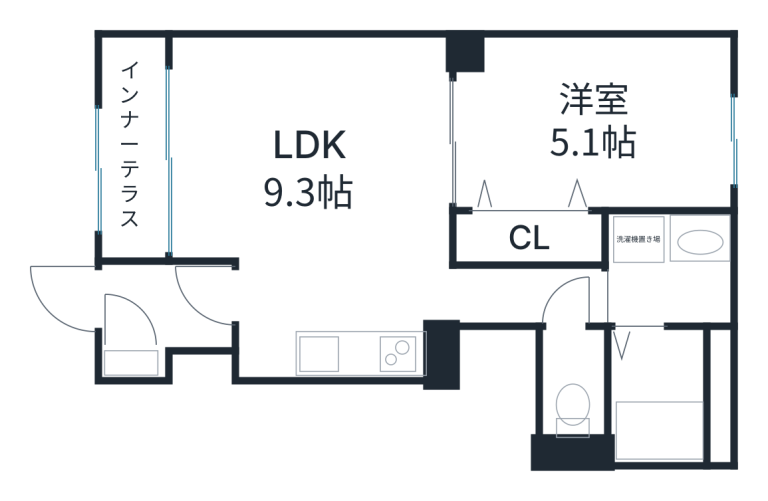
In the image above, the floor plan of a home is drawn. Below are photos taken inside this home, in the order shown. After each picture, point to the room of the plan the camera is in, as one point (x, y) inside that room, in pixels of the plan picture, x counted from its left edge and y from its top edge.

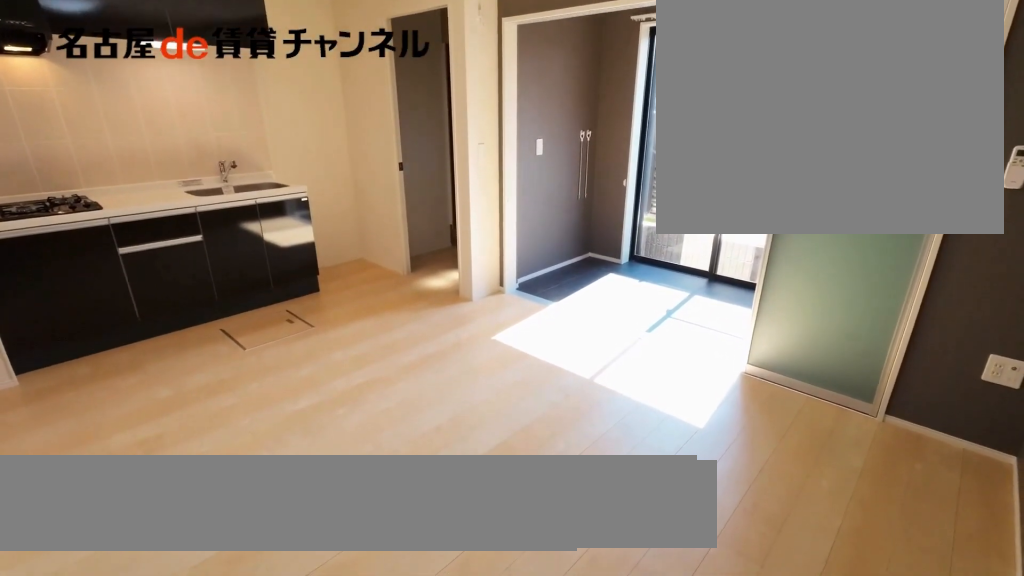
(319, 199)
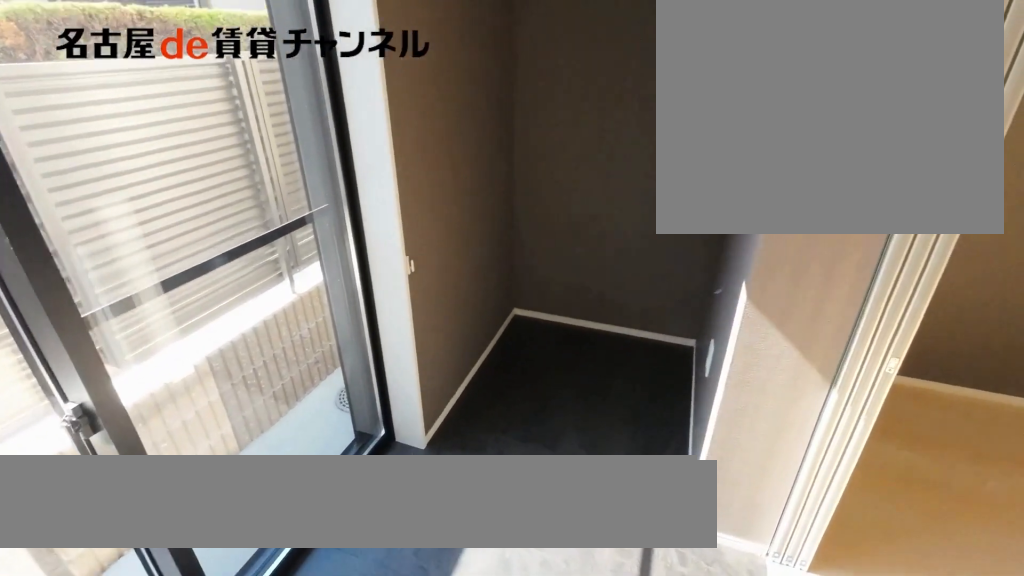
(132, 149)
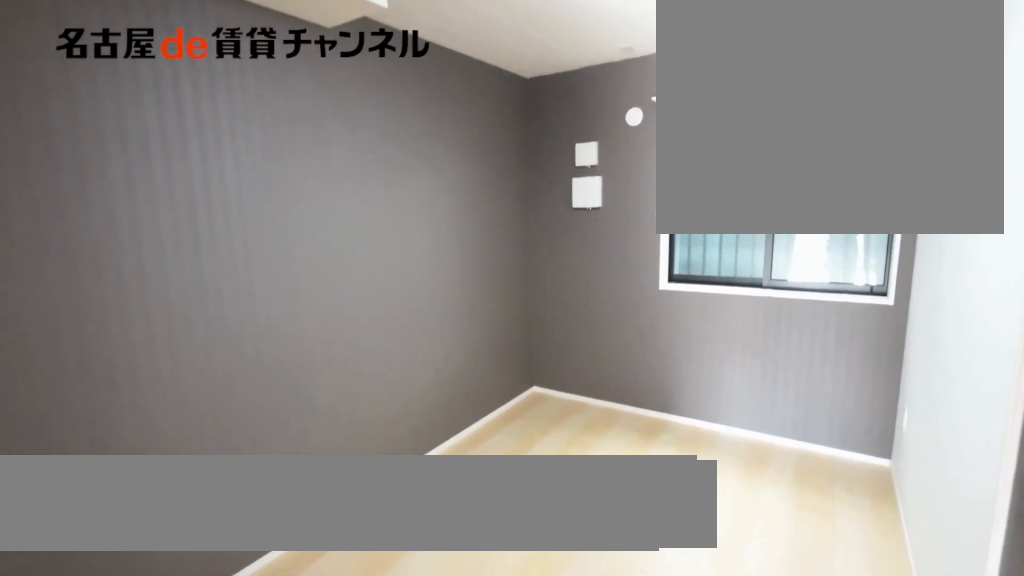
(589, 123)
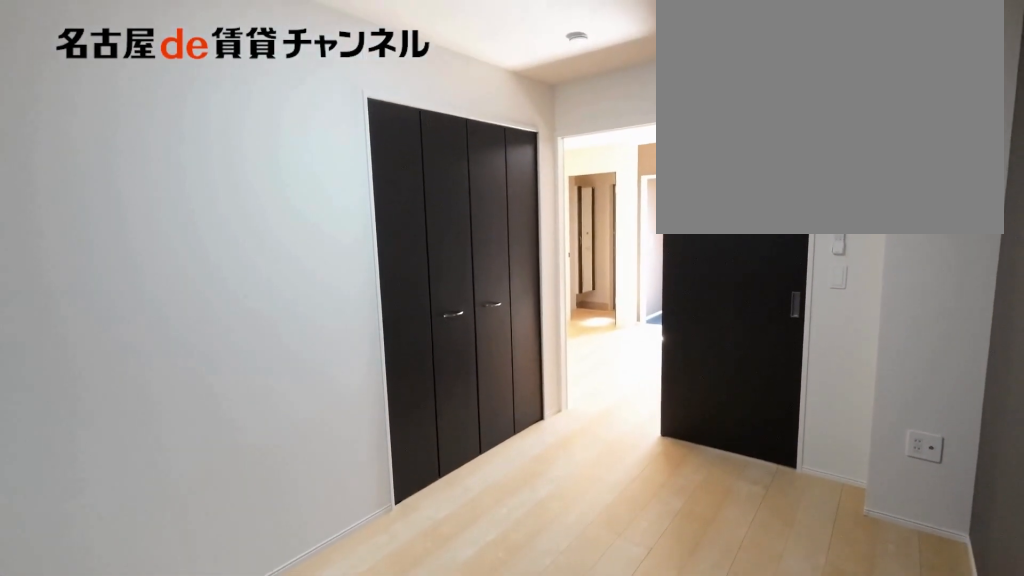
(589, 123)
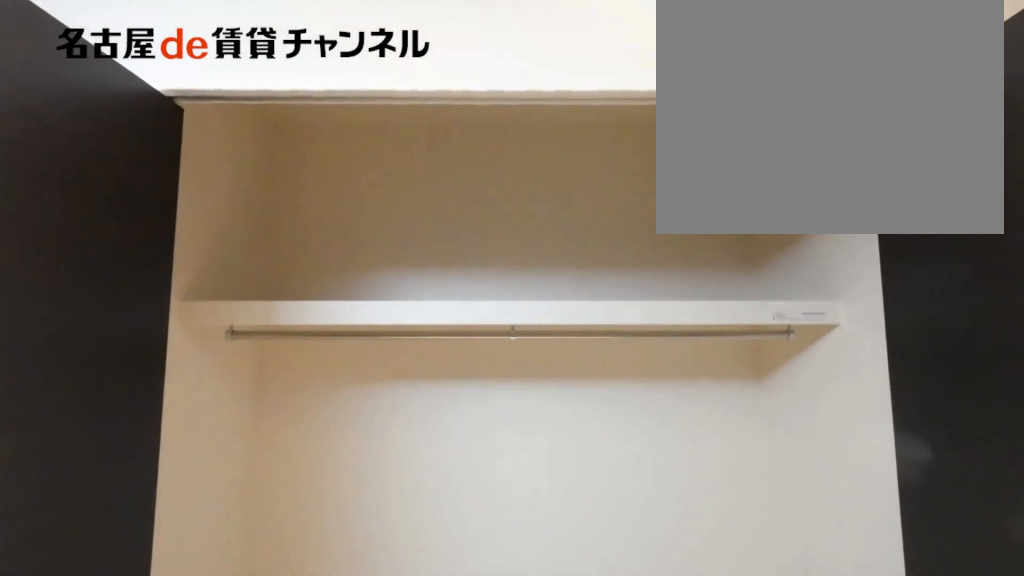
(529, 239)
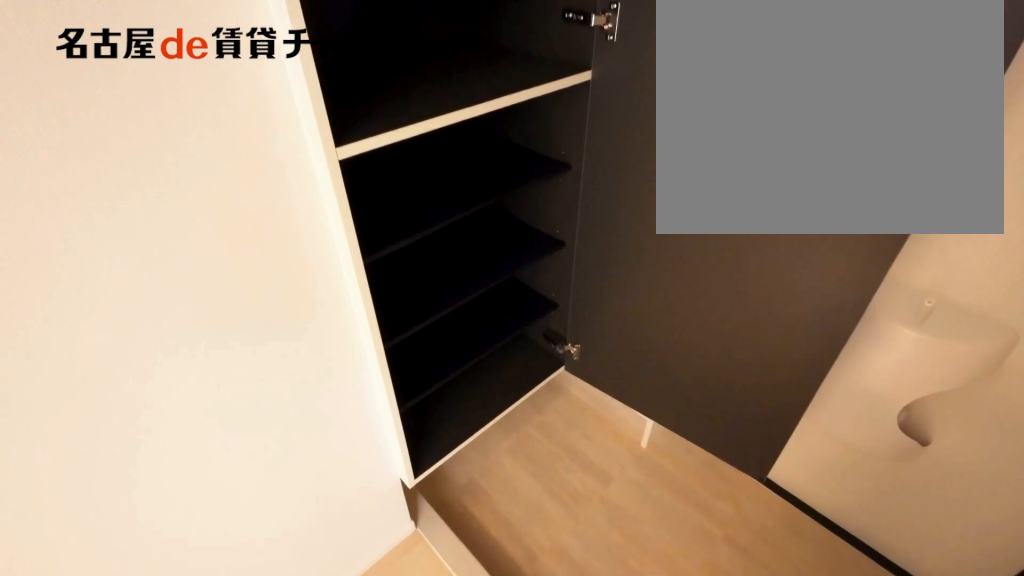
(135, 364)
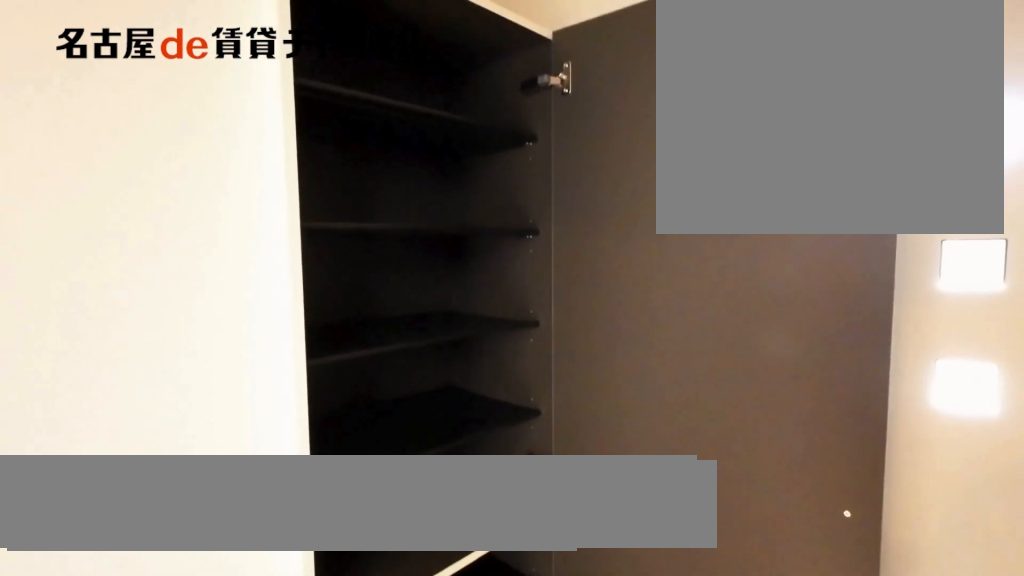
(135, 364)
